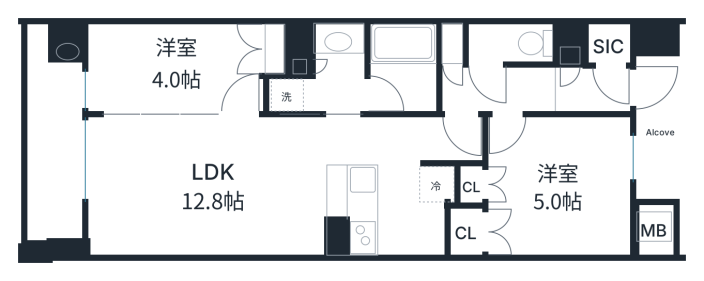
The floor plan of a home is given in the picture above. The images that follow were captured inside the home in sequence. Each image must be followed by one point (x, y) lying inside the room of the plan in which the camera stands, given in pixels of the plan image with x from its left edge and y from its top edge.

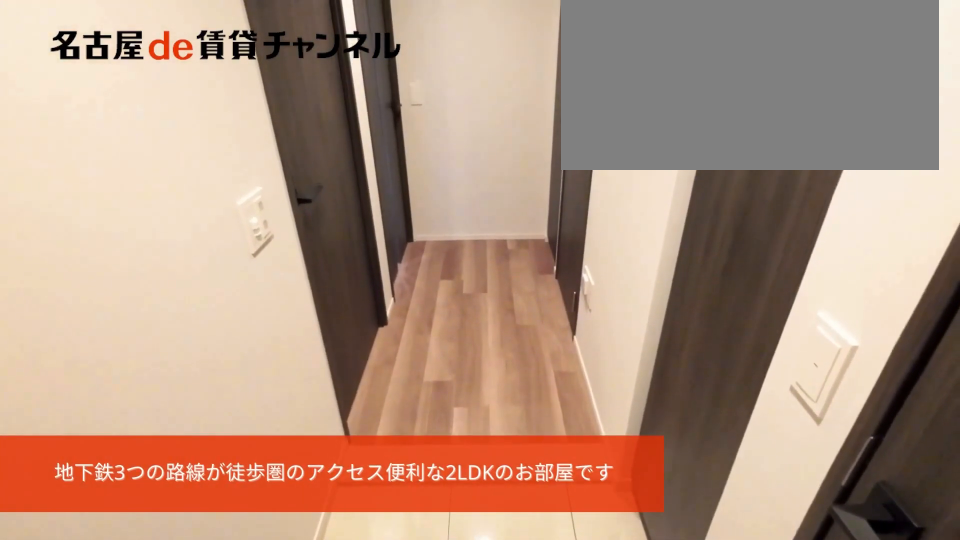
(611, 89)
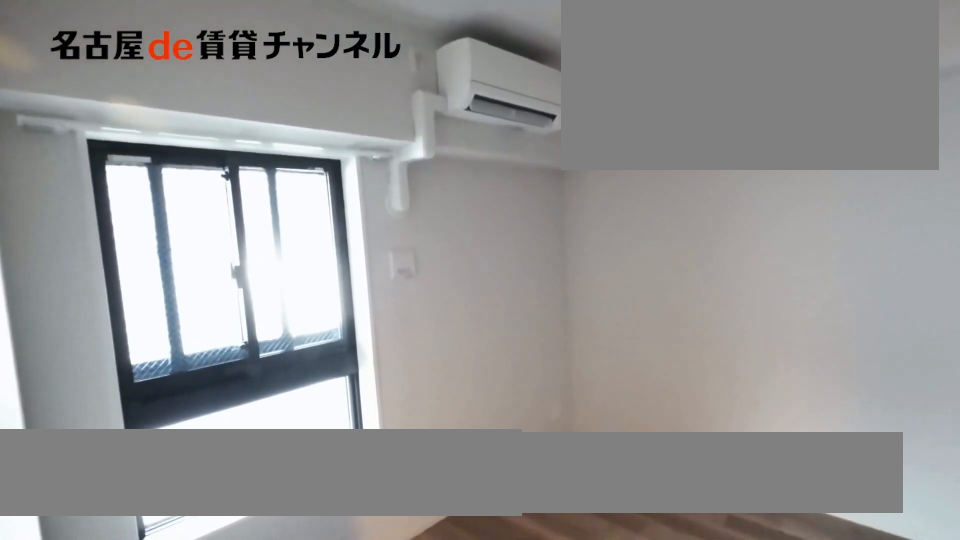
(557, 183)
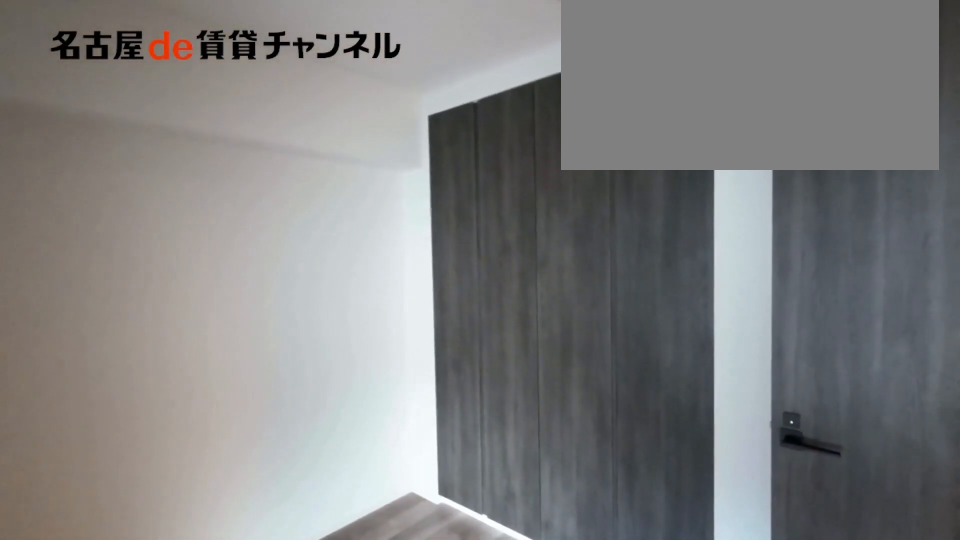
(557, 183)
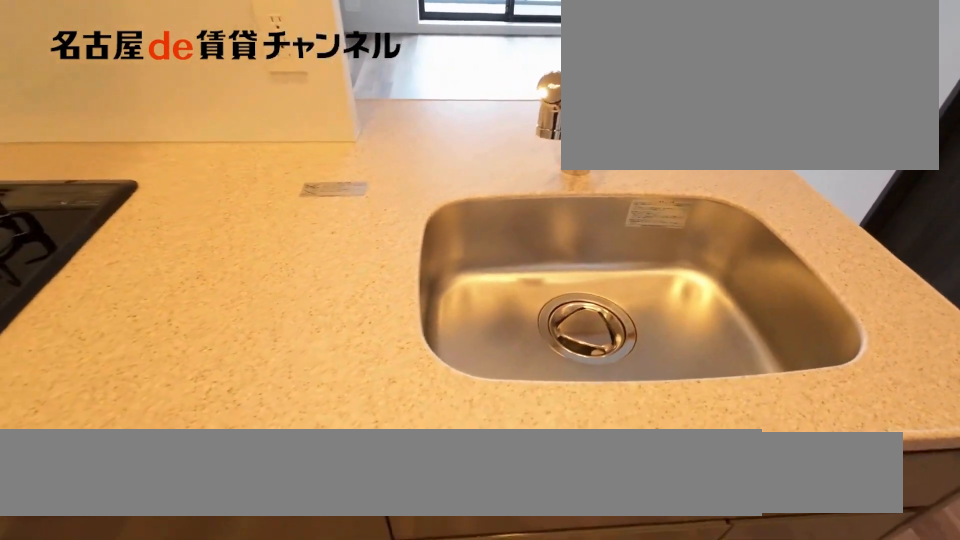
(382, 210)
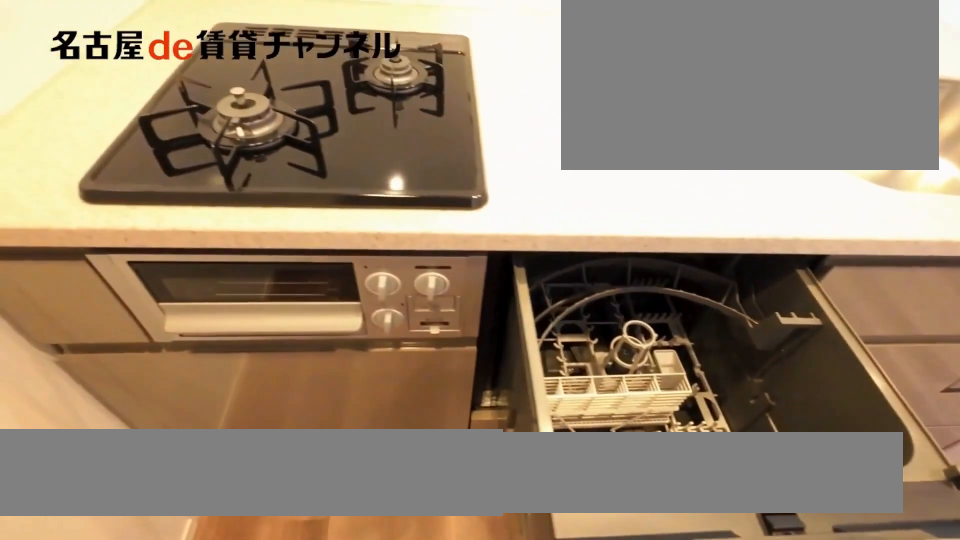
(382, 210)
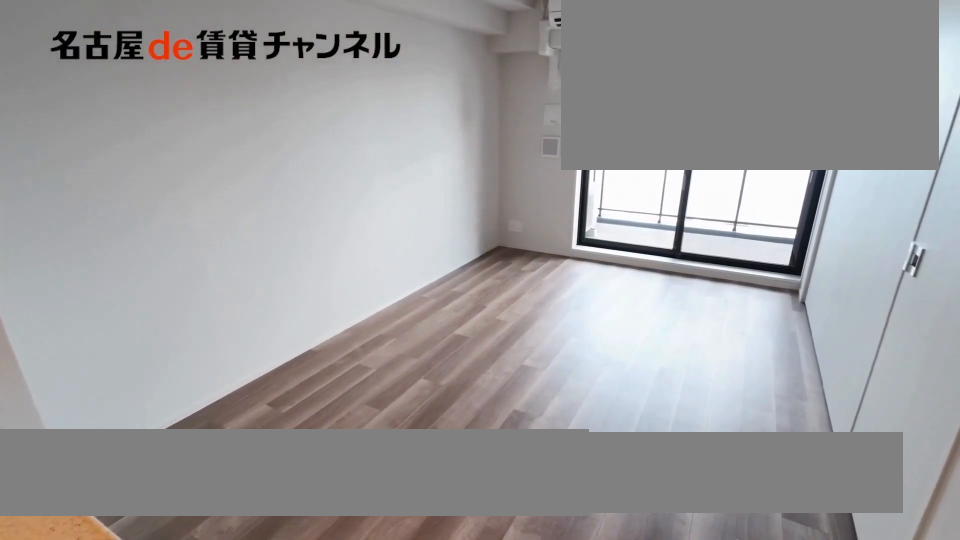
(203, 184)
